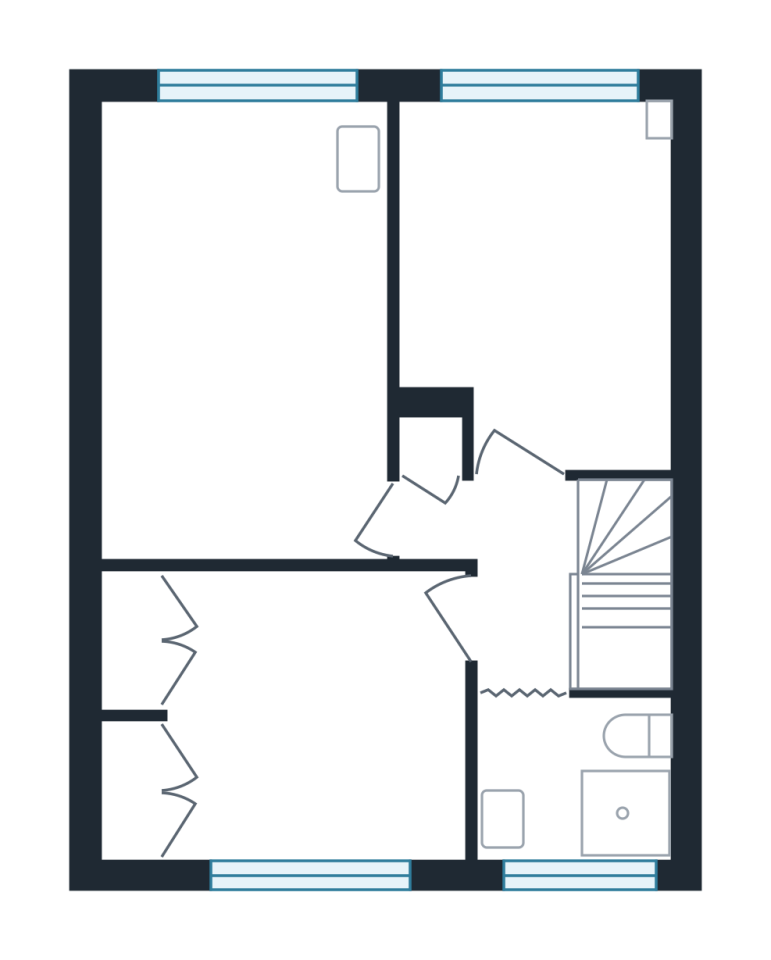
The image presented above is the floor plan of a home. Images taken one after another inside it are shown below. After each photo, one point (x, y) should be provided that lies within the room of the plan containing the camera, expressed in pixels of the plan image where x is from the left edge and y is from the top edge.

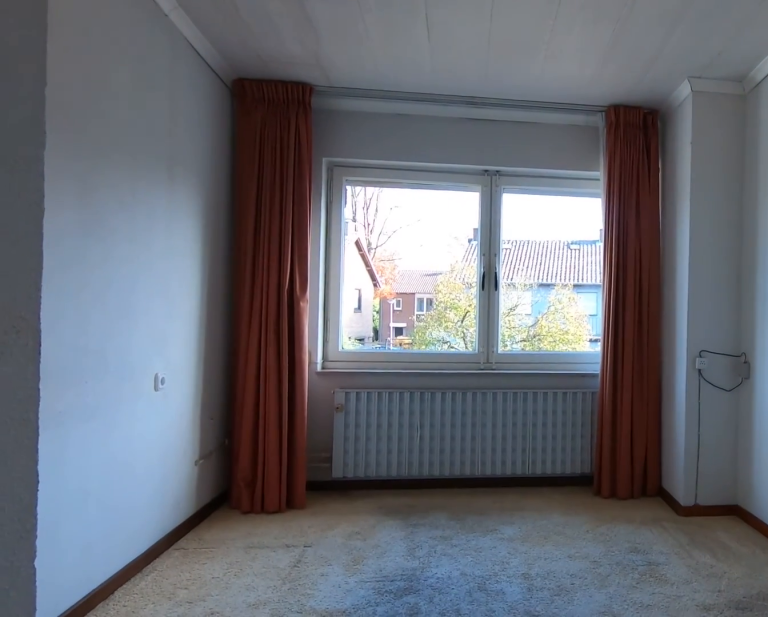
(542, 279)
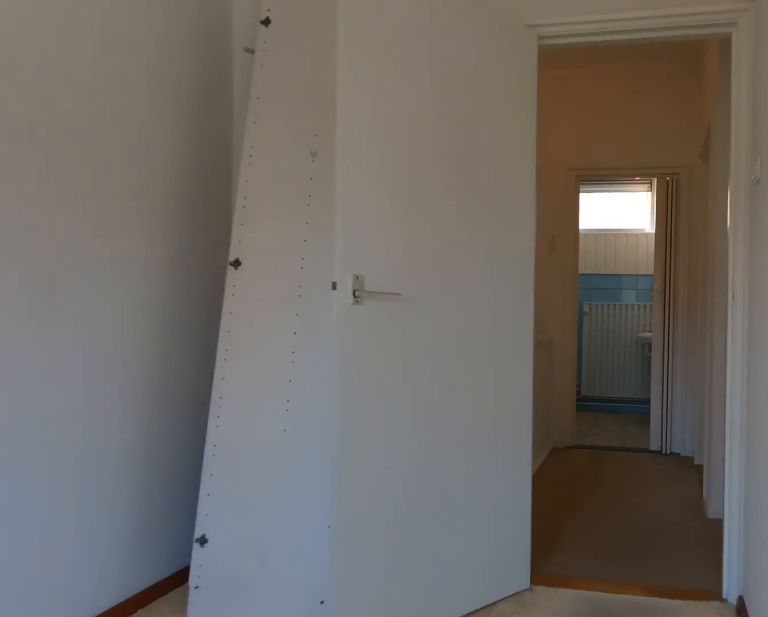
(542, 279)
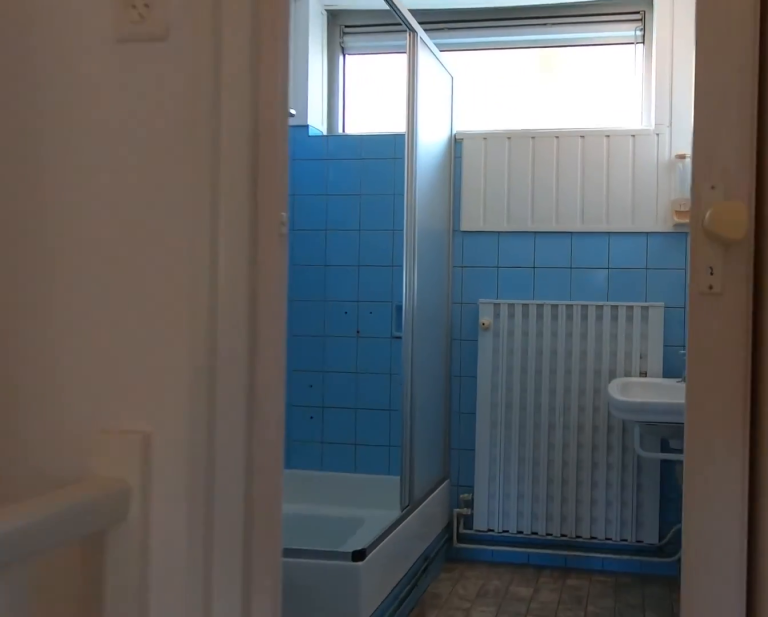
(506, 570)
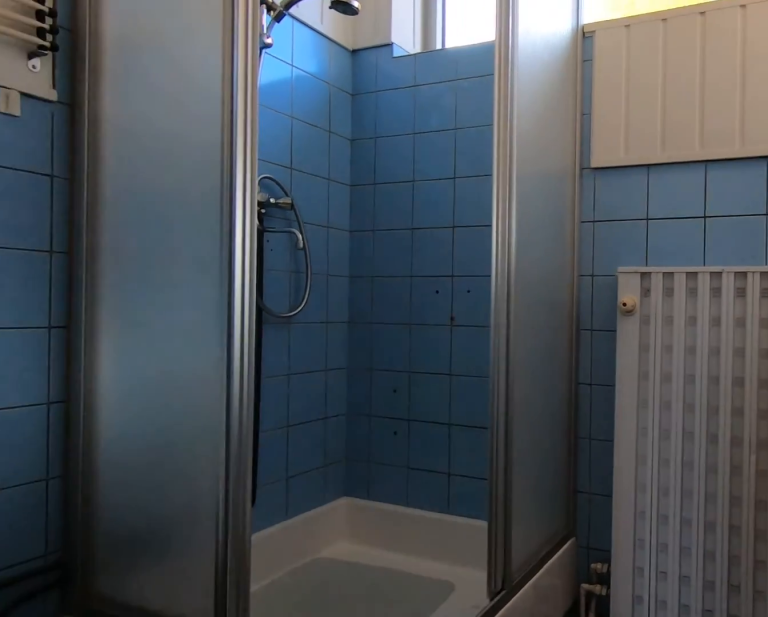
(573, 778)
